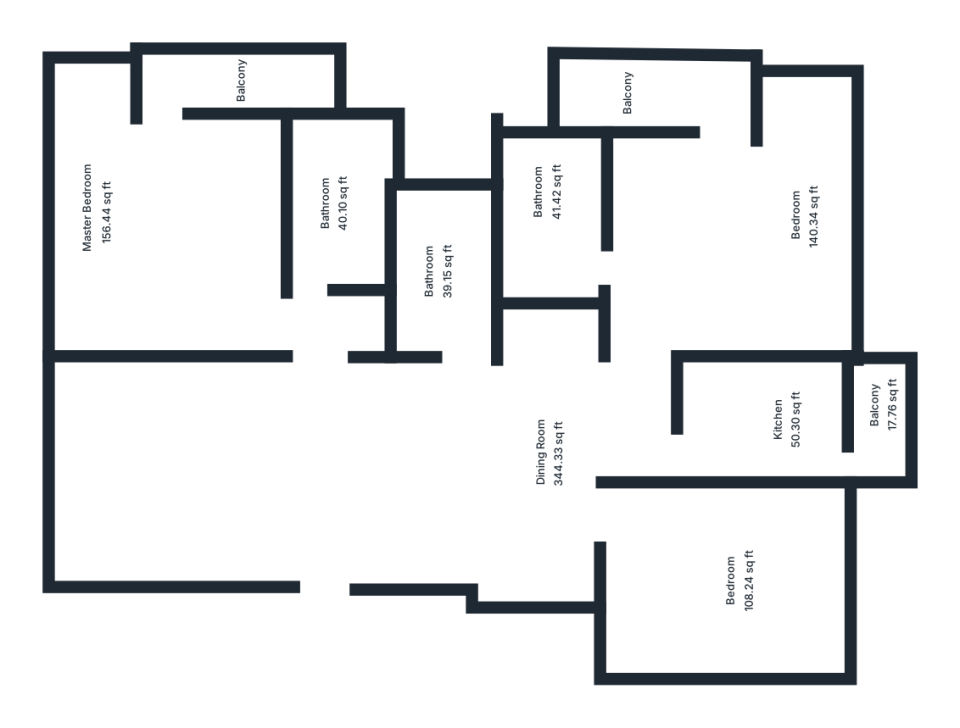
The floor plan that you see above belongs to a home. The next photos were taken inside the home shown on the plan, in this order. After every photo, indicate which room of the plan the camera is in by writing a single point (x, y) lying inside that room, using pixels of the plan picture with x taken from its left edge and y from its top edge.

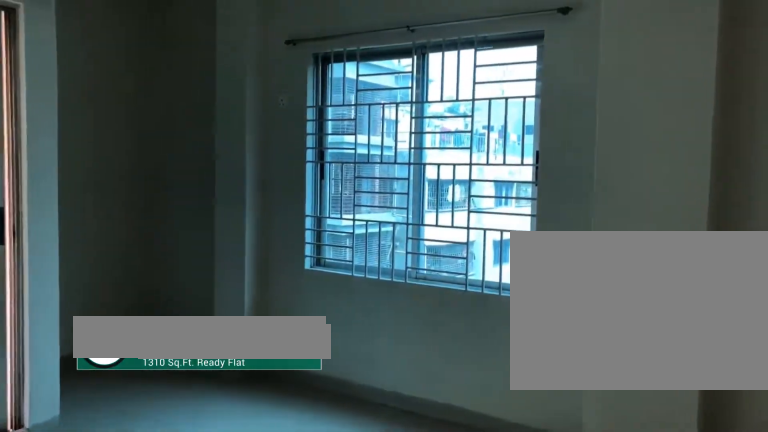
(732, 231)
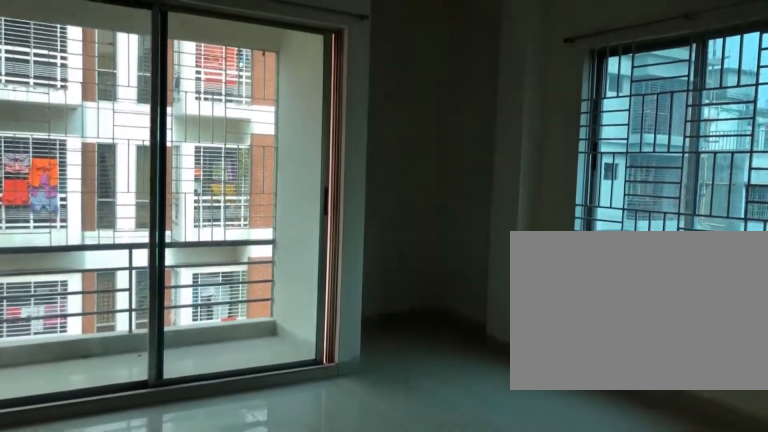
(732, 231)
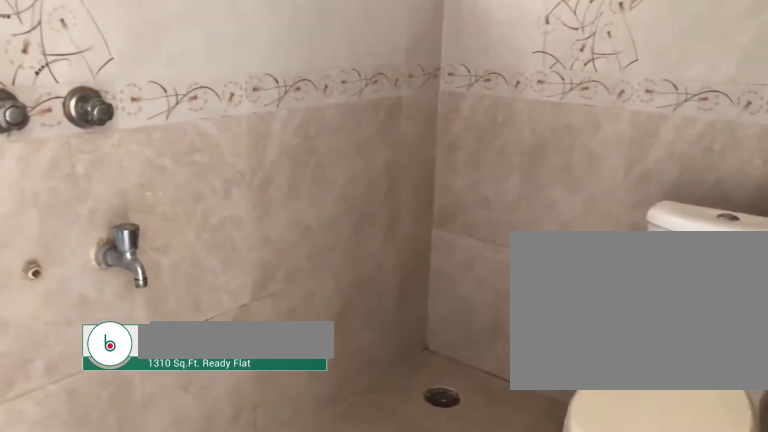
(536, 227)
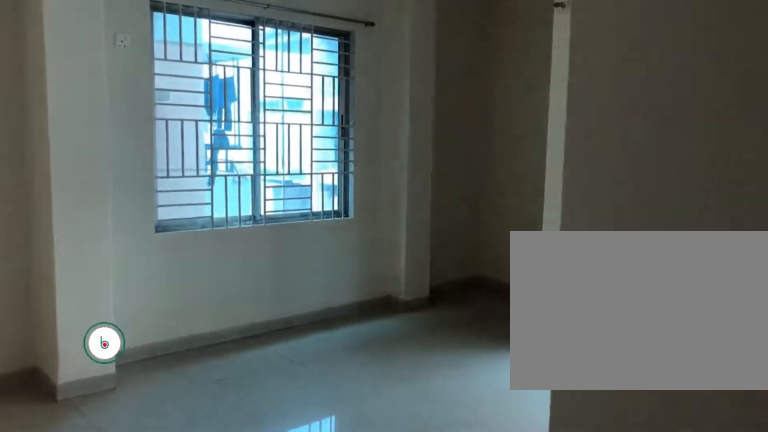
(216, 277)
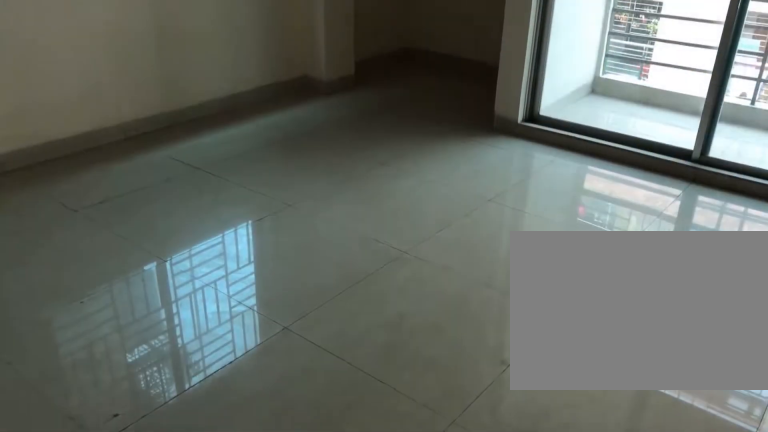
(216, 277)
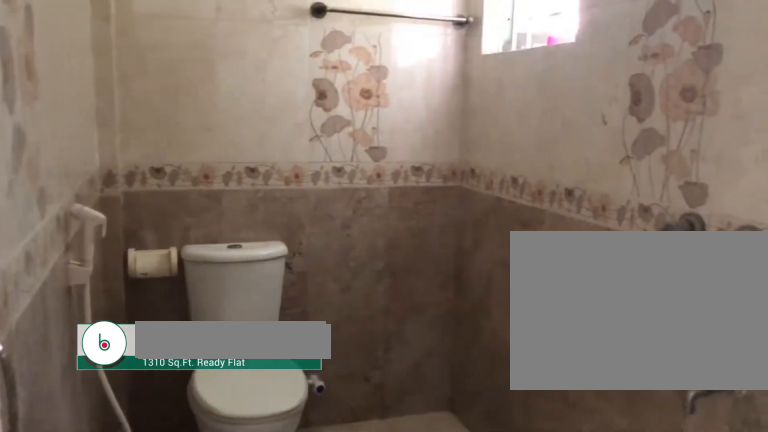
(338, 218)
